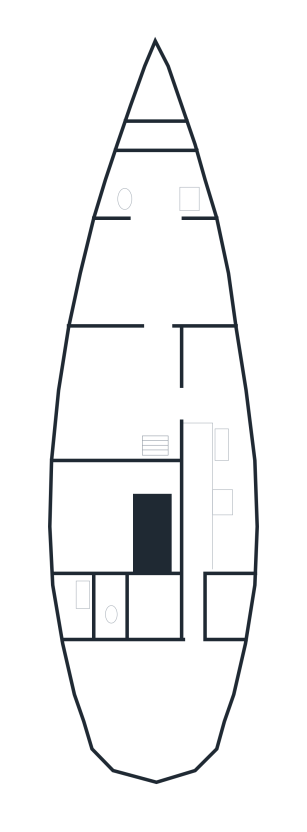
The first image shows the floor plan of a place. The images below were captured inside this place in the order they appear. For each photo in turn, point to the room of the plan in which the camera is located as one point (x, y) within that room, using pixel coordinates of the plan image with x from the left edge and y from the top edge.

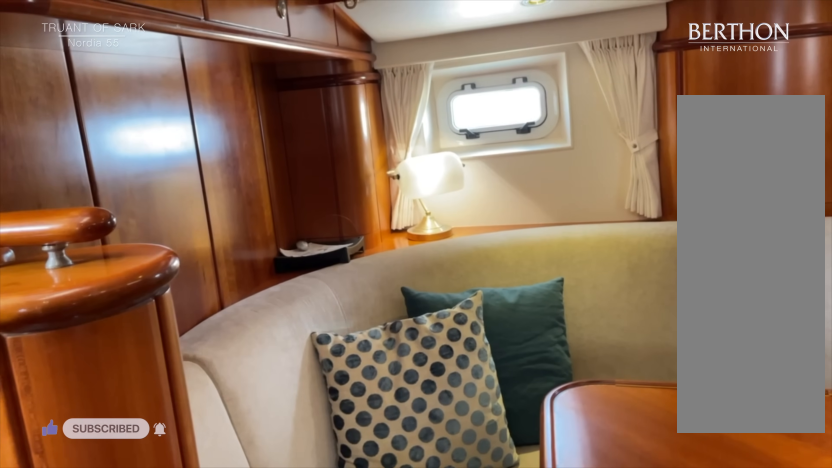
(152, 392)
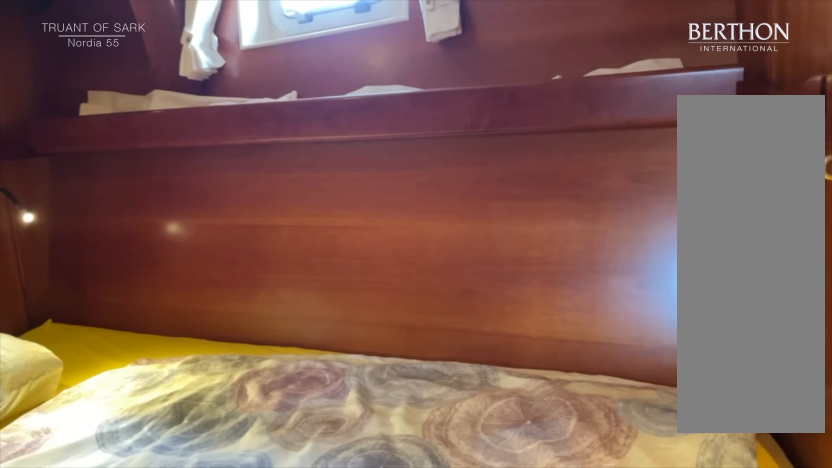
(151, 276)
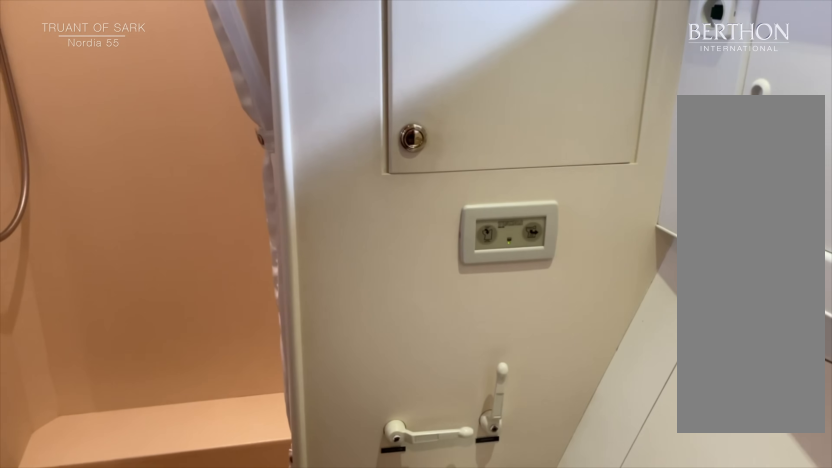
(154, 189)
